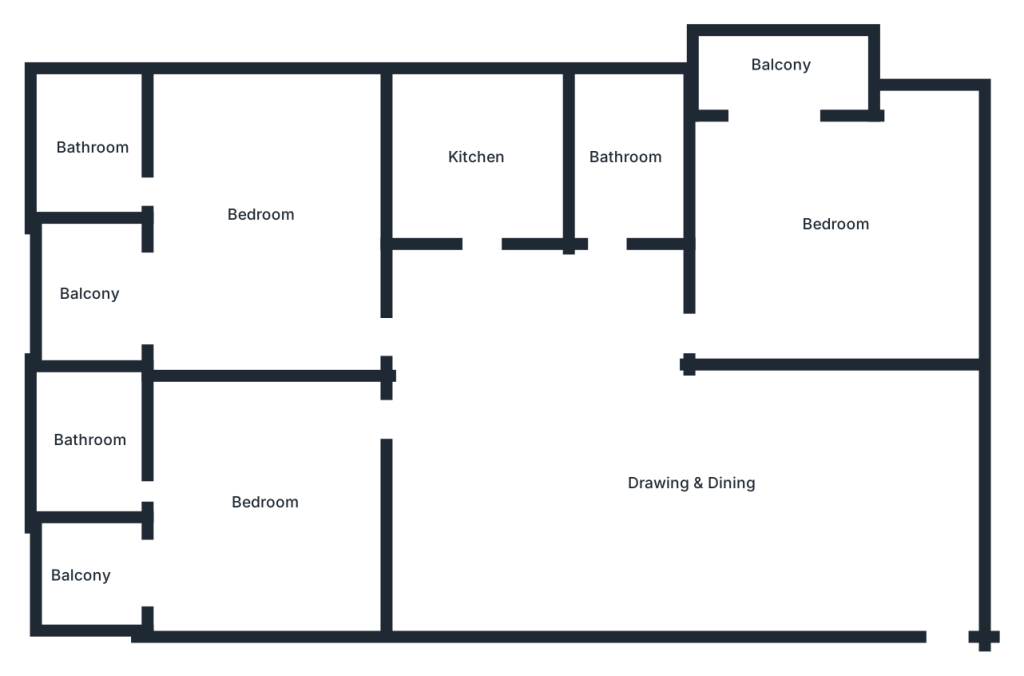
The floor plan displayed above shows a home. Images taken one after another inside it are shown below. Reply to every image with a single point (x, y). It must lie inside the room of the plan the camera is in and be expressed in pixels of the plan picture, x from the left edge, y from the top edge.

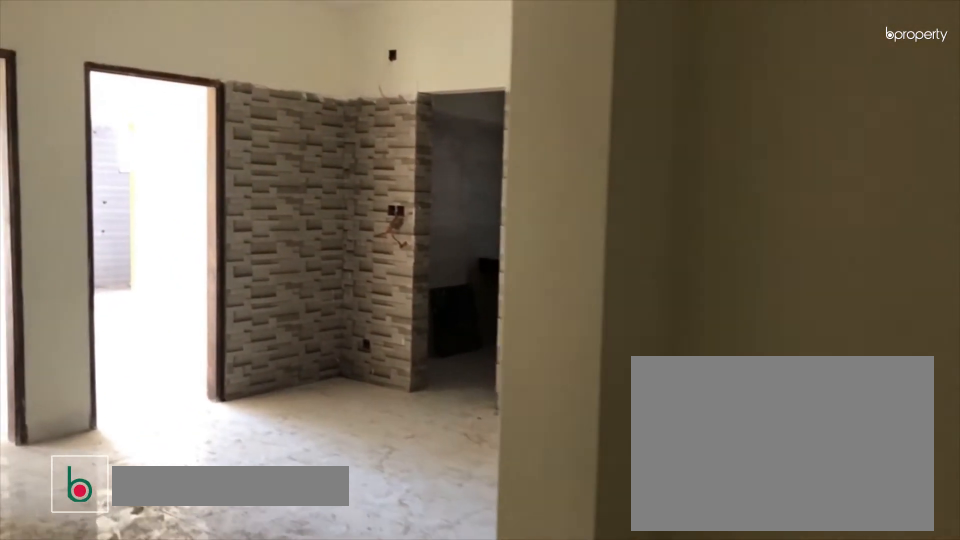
(690, 480)
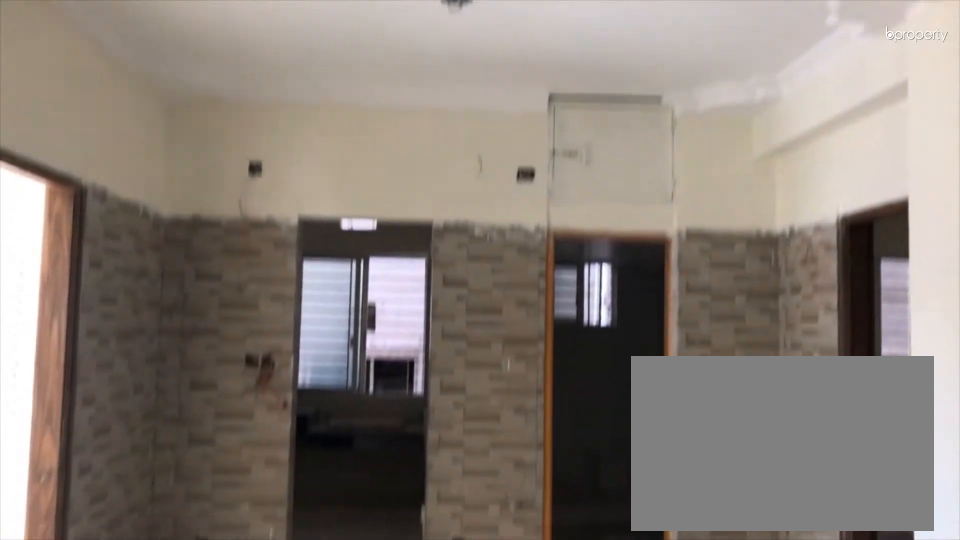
(690, 480)
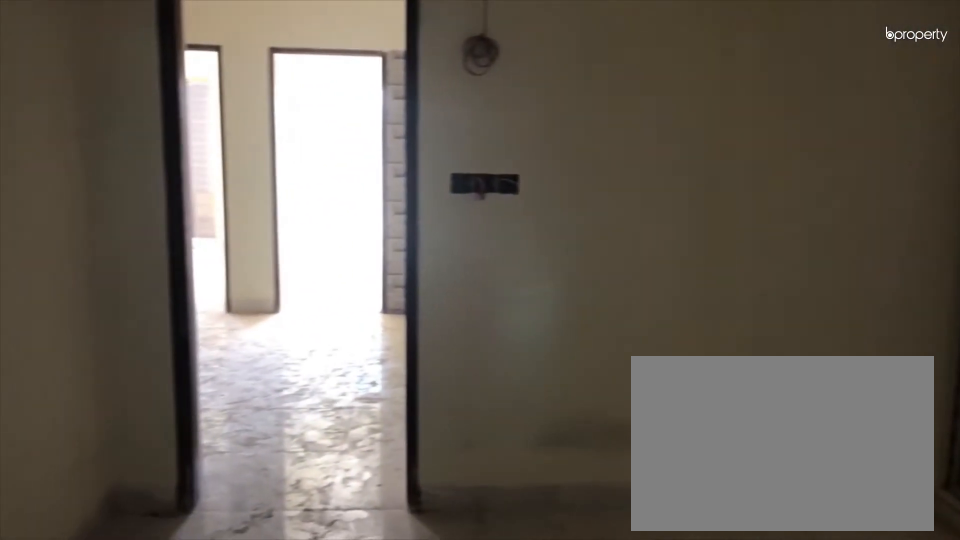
(838, 226)
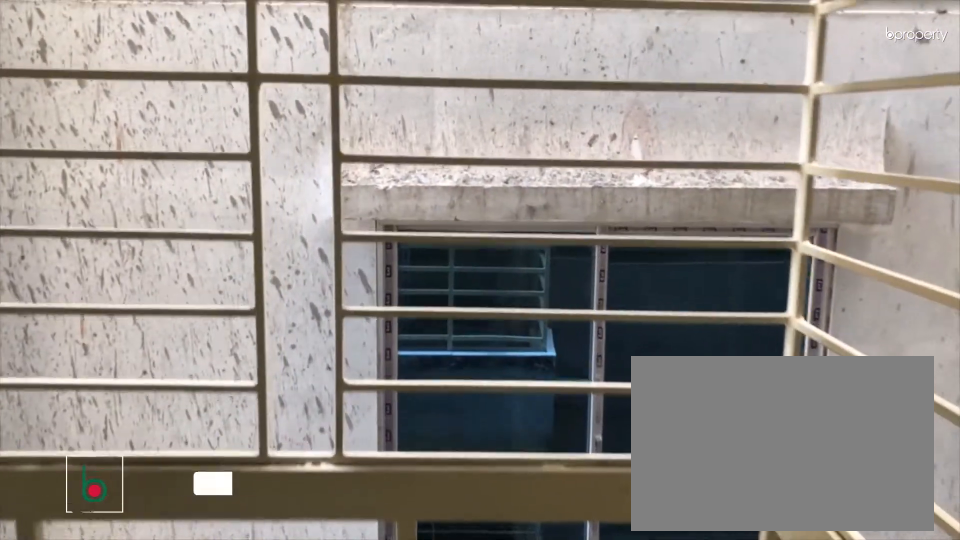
(781, 68)
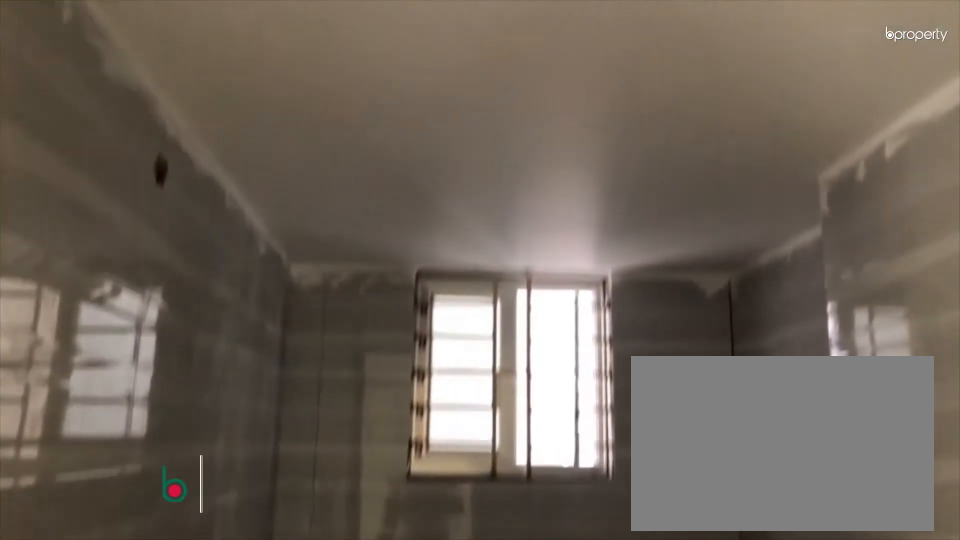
(627, 159)
